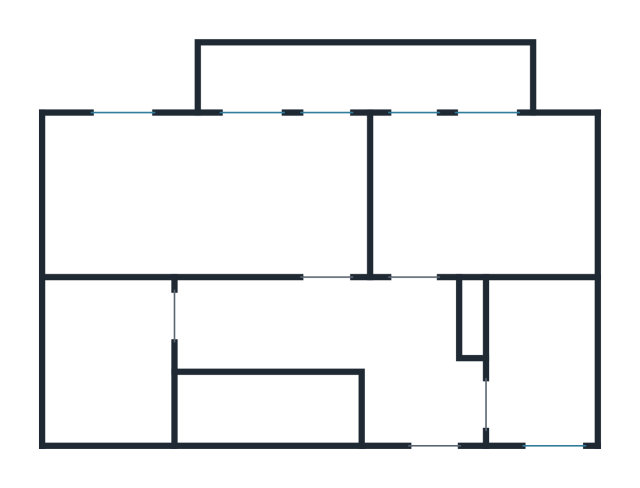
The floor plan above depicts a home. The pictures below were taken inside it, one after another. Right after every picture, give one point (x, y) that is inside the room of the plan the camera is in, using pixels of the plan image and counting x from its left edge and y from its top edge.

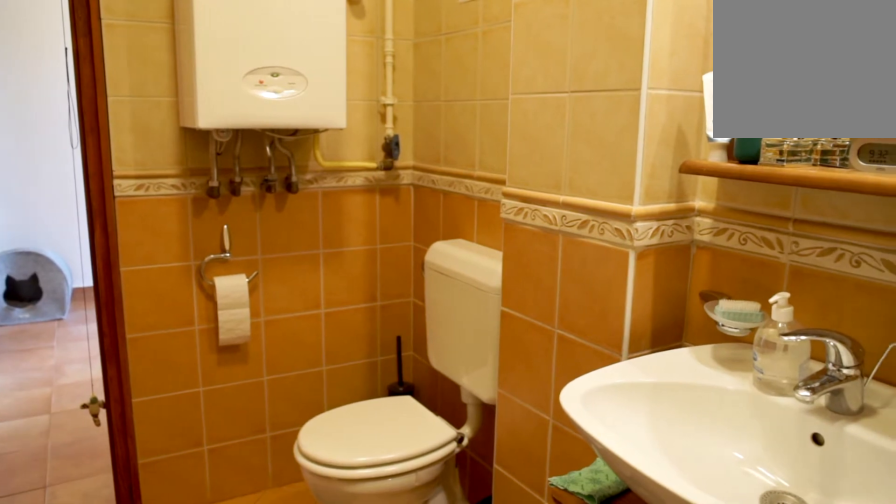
(106, 334)
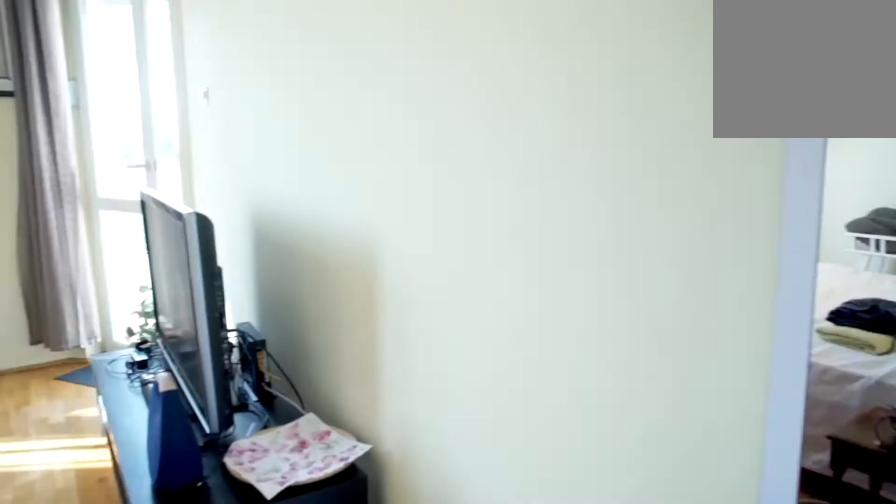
(288, 320)
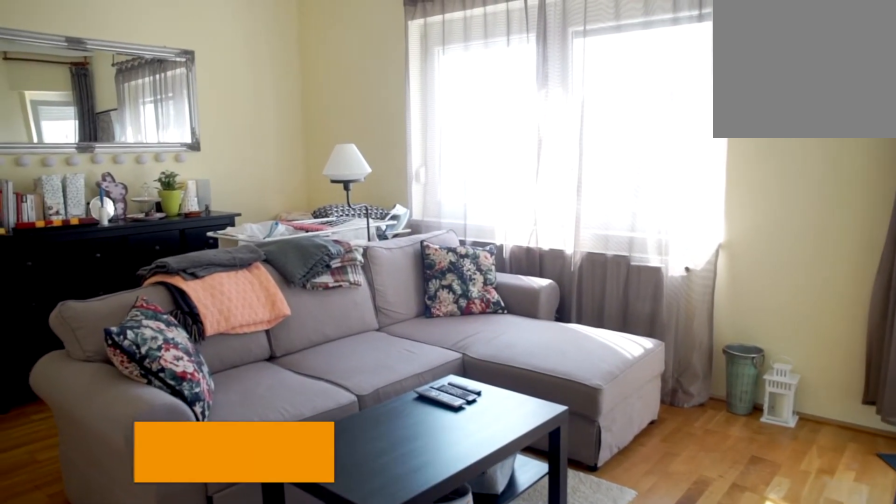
(207, 199)
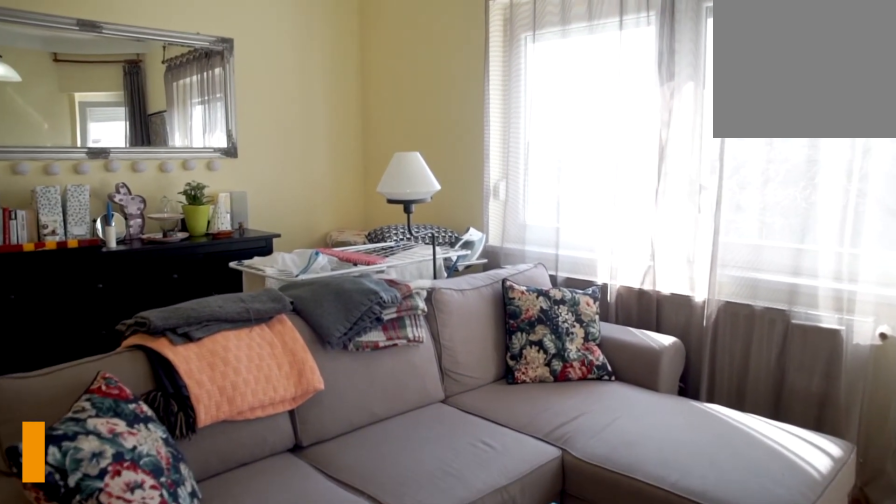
(206, 199)
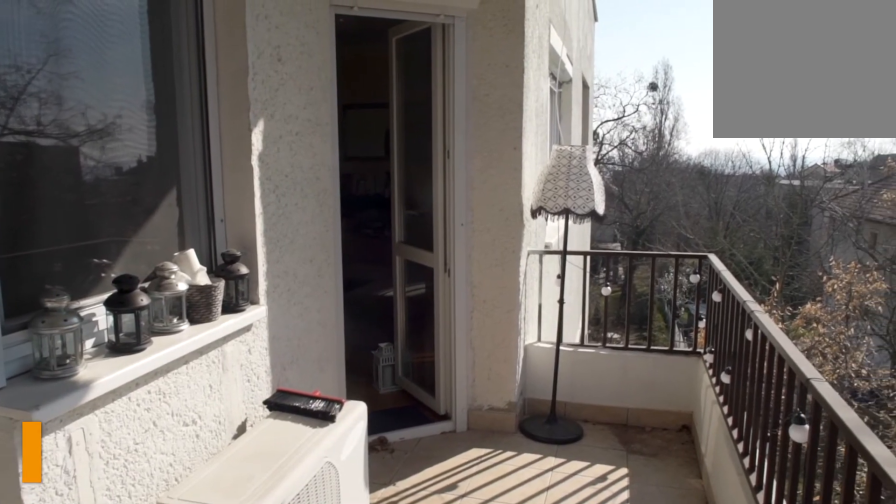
(359, 80)
